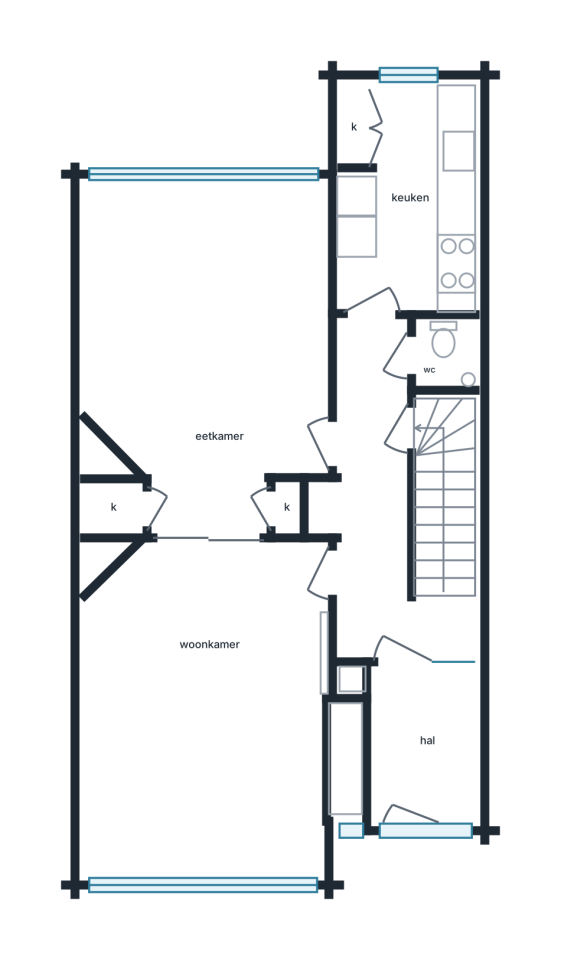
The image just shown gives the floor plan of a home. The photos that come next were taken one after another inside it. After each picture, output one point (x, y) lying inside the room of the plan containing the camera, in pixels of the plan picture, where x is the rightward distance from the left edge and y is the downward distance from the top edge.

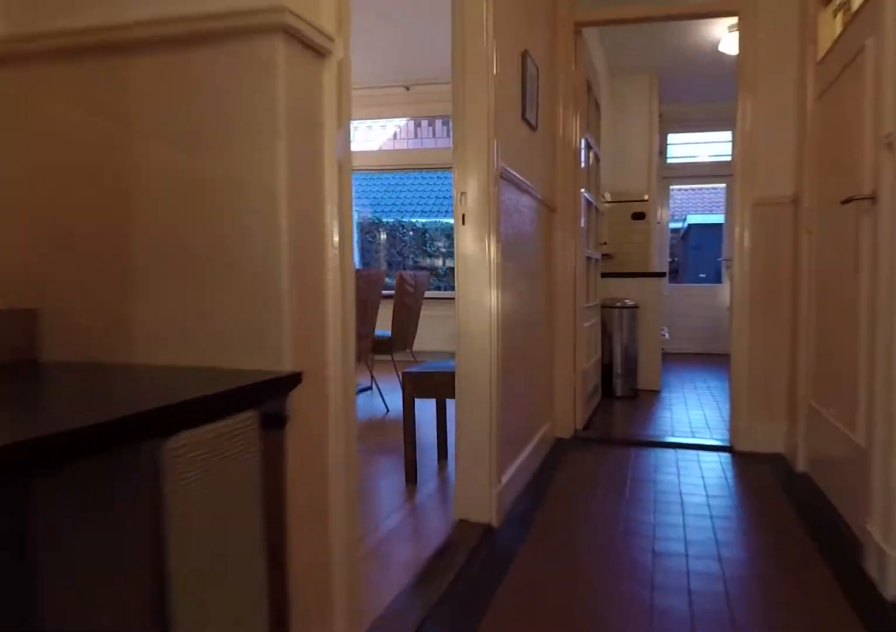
(379, 512)
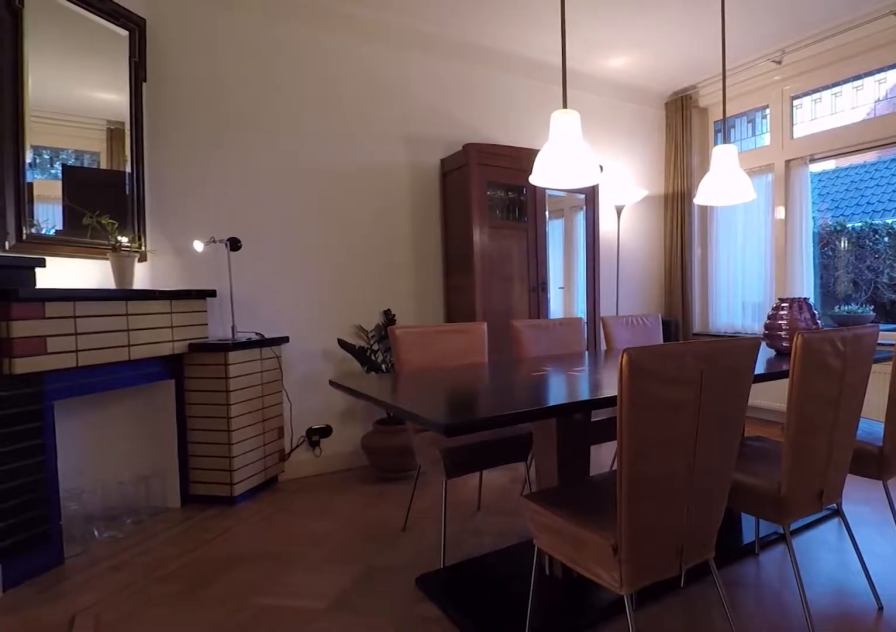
(214, 347)
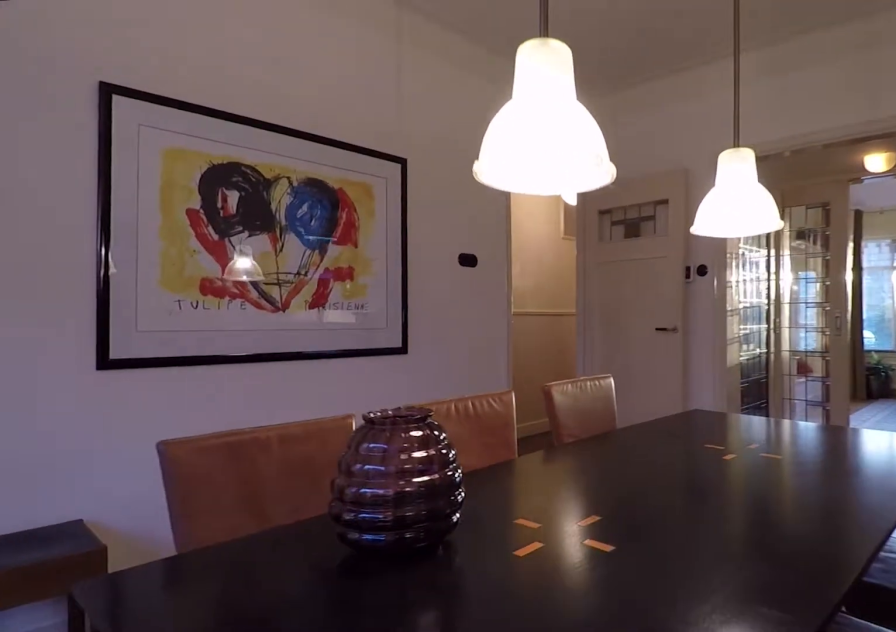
(214, 347)
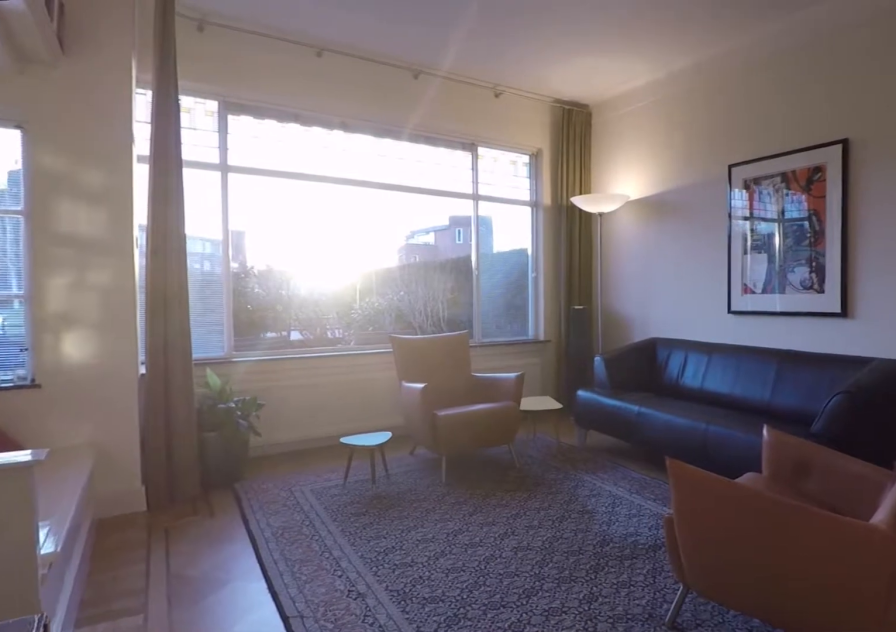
(220, 701)
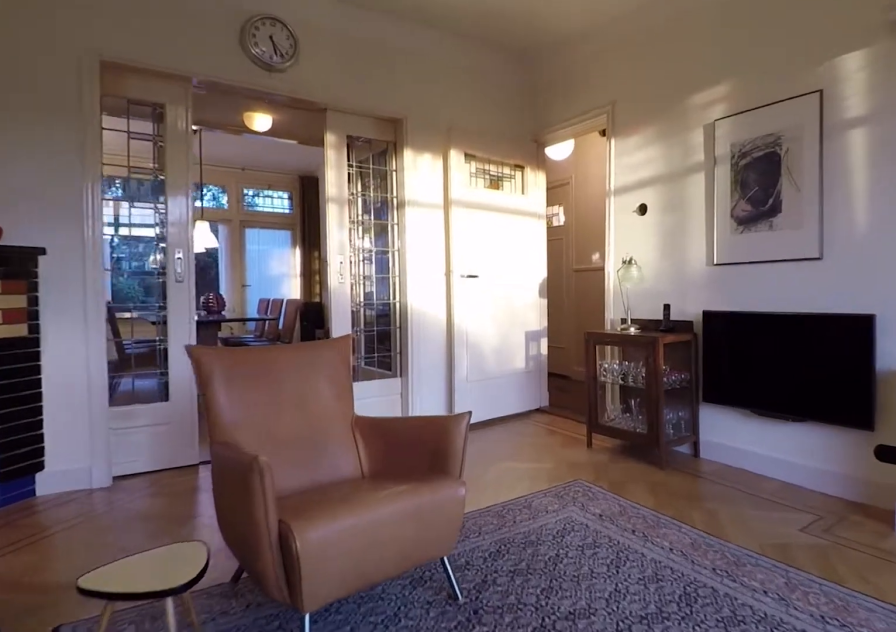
(220, 701)
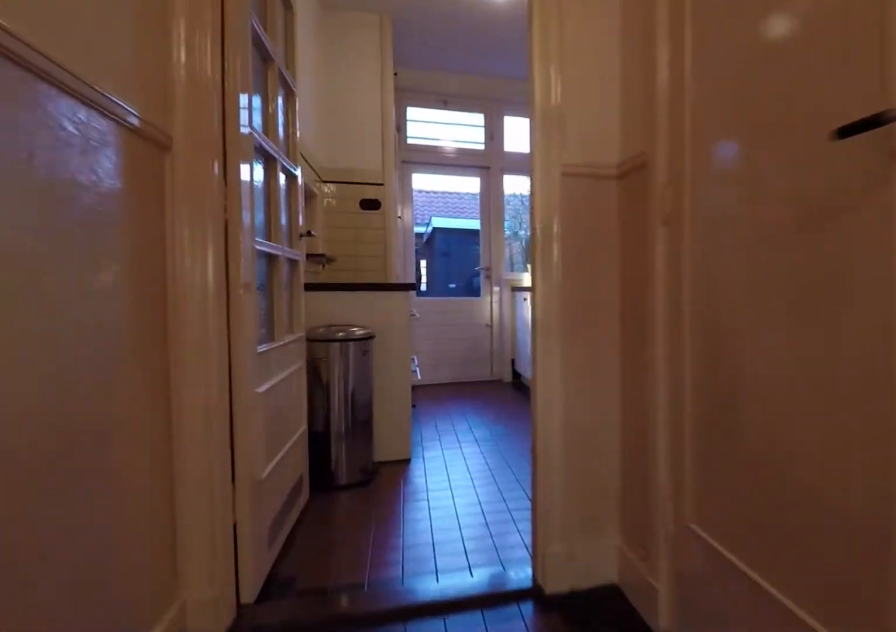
(379, 511)
